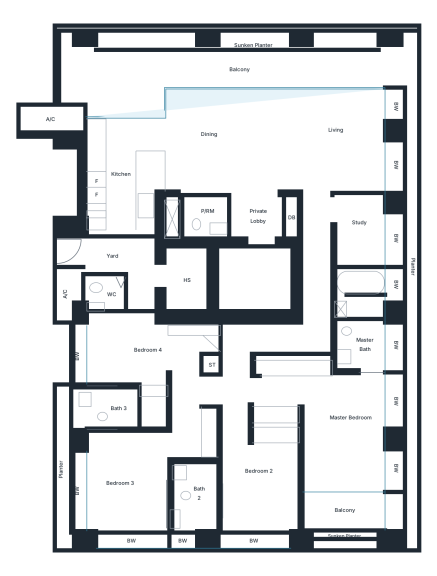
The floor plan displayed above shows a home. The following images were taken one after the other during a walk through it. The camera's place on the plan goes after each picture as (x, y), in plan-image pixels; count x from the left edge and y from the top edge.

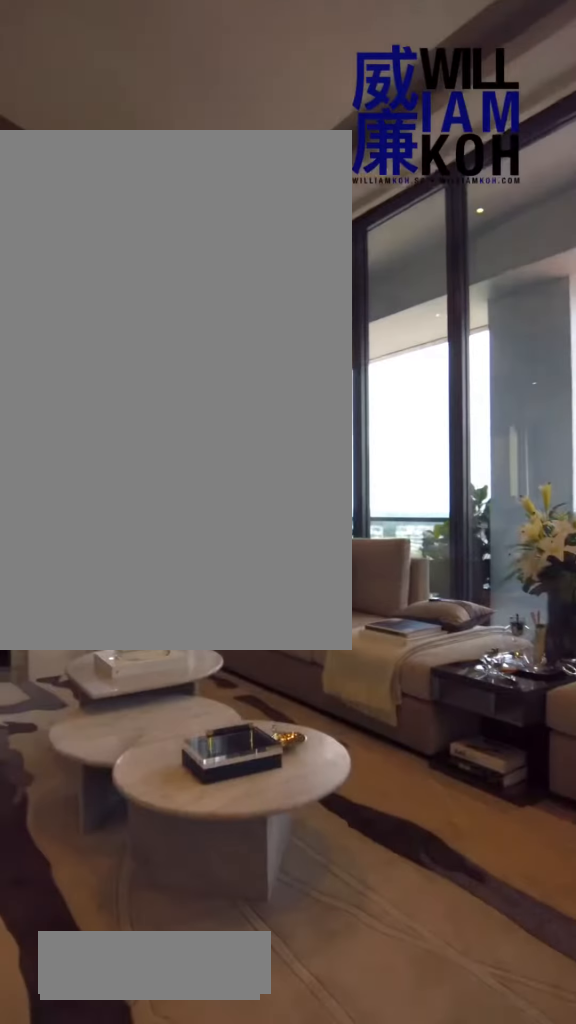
(259, 172)
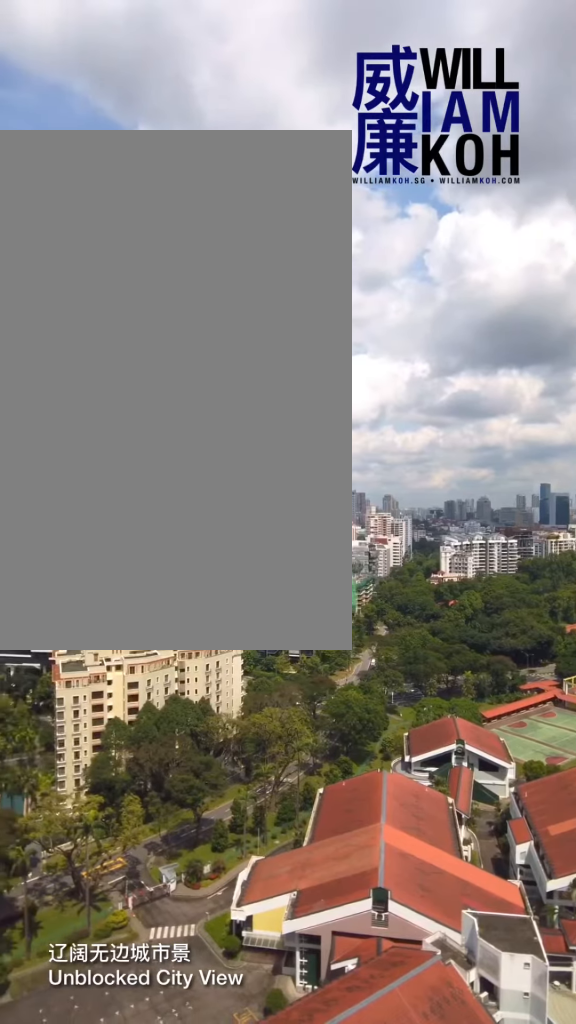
(152, 54)
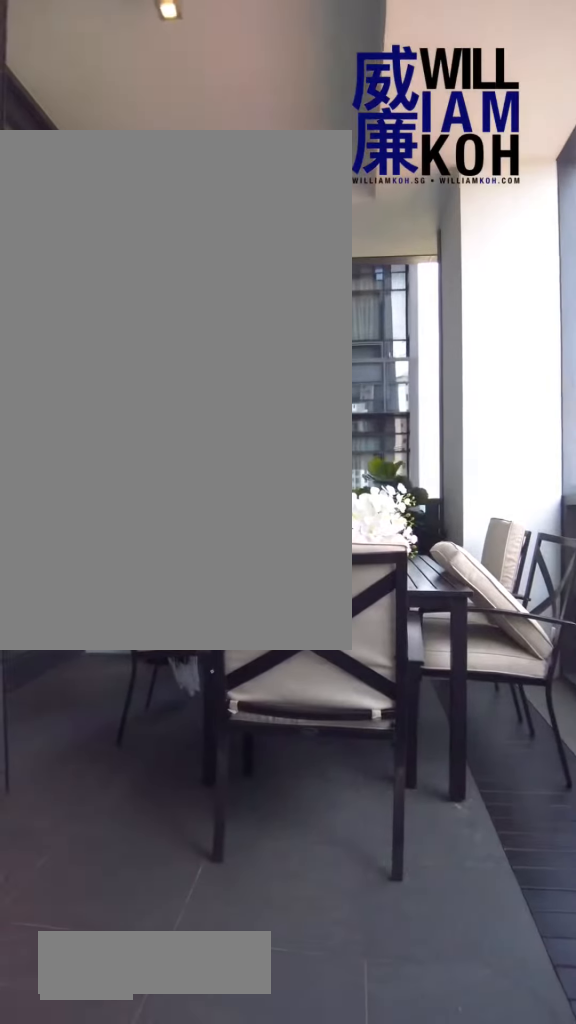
(169, 62)
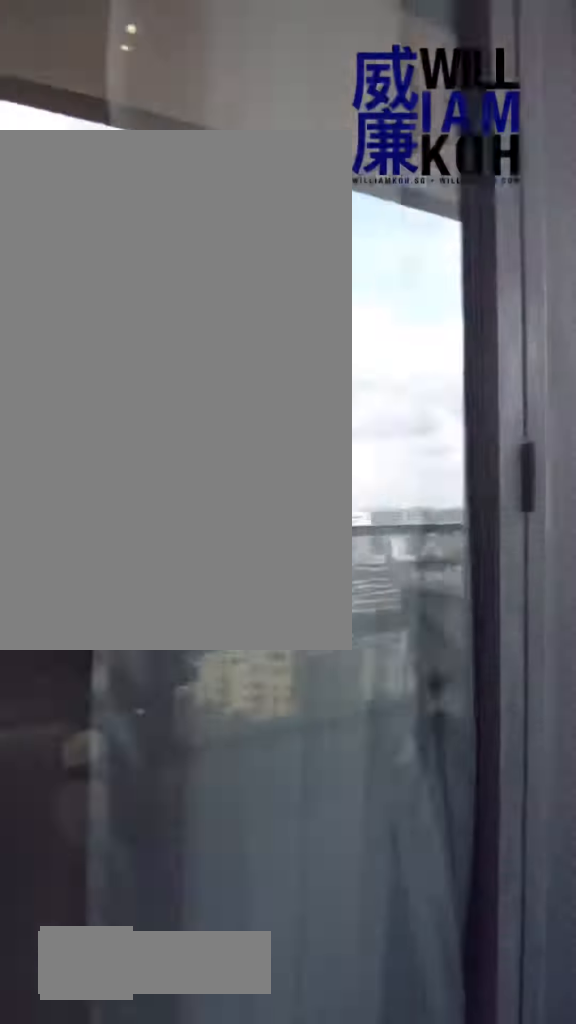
(165, 68)
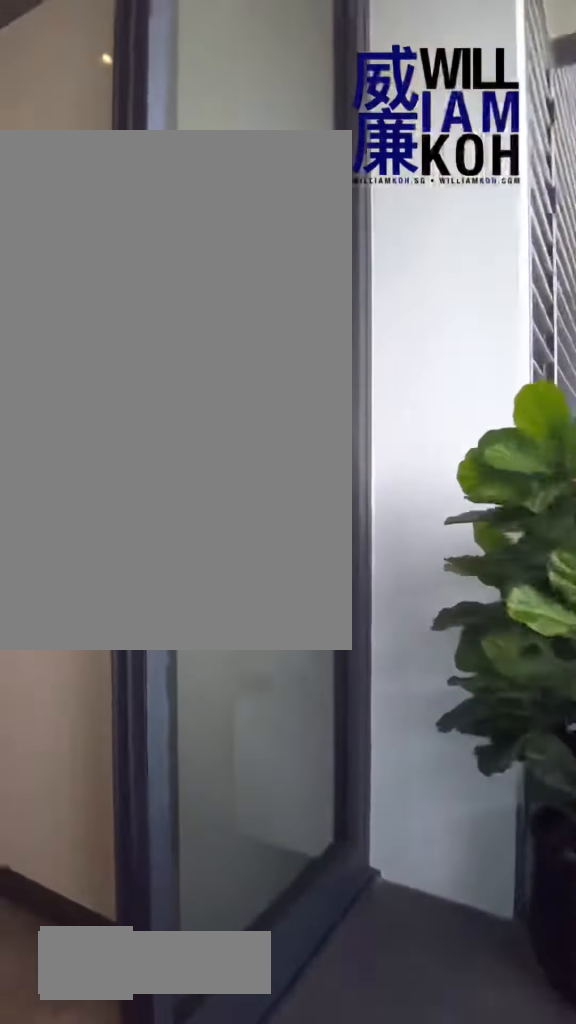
(135, 78)
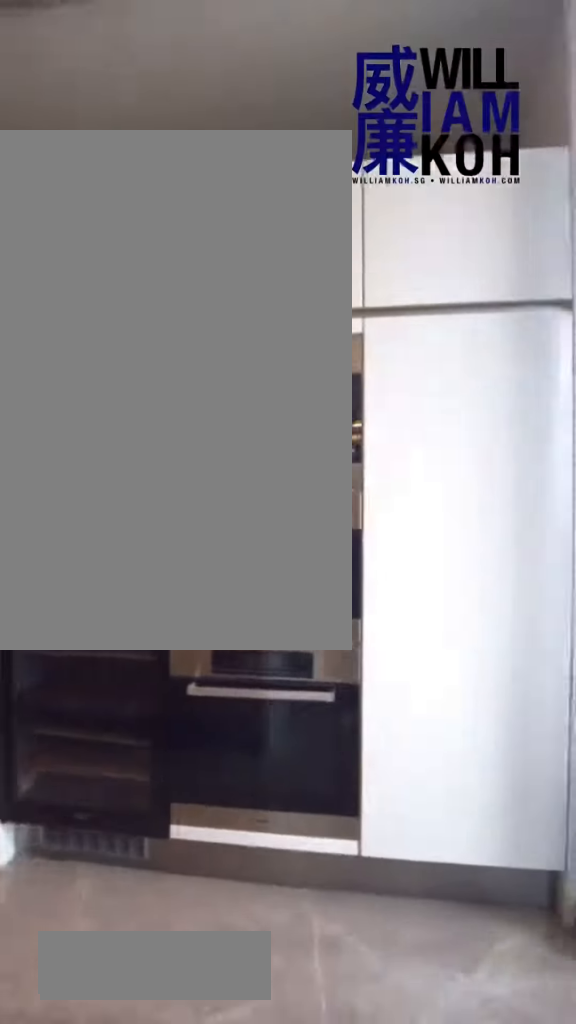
(152, 135)
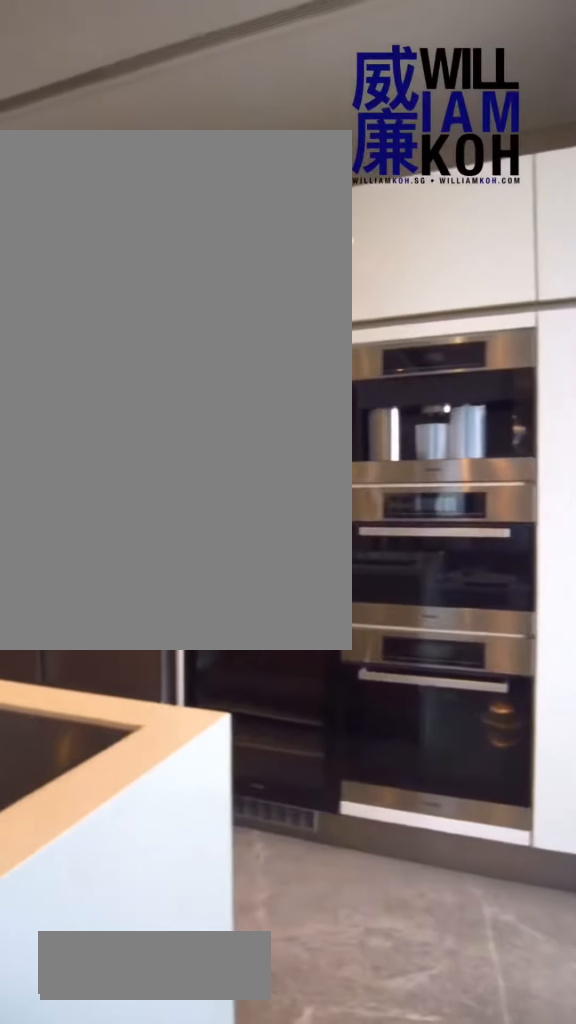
(153, 135)
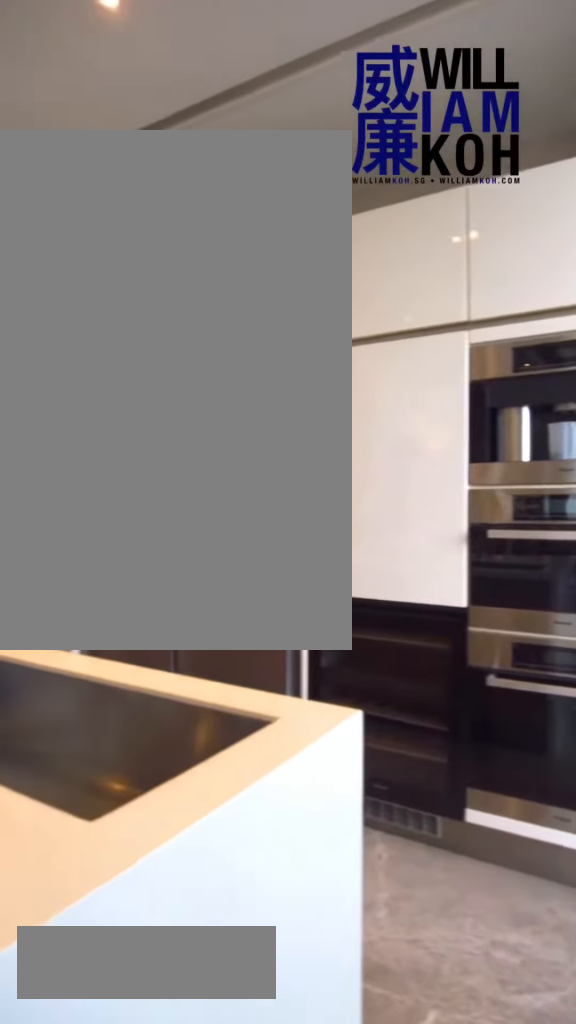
(153, 135)
